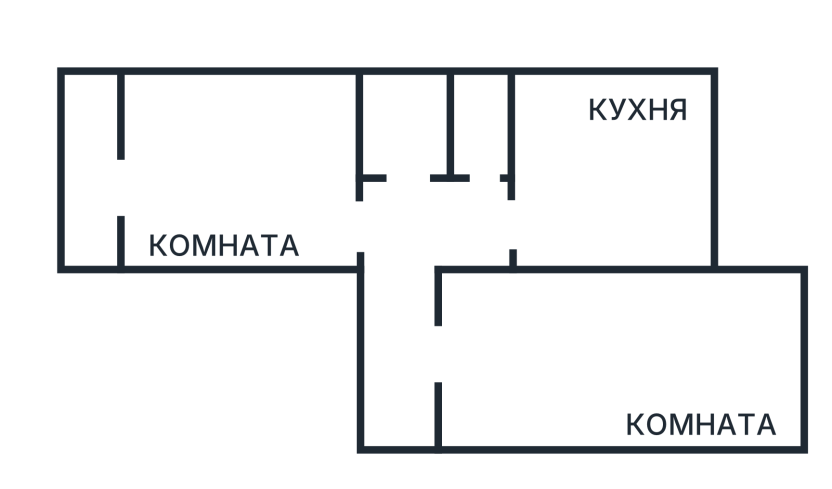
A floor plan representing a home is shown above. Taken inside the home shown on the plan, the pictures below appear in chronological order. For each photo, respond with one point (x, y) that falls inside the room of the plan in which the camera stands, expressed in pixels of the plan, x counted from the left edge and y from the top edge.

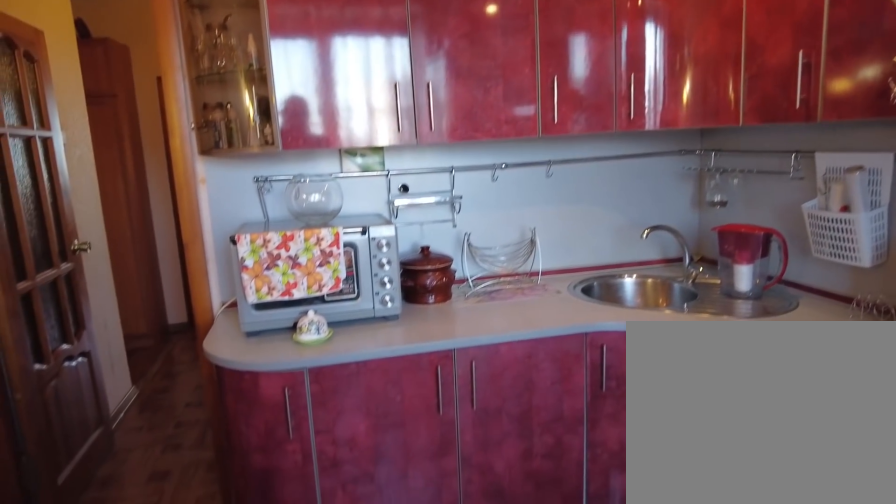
(561, 228)
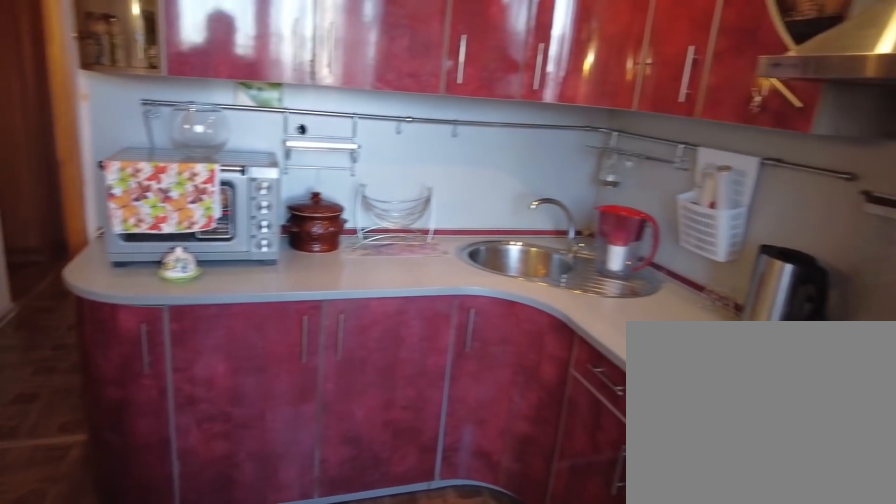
(560, 228)
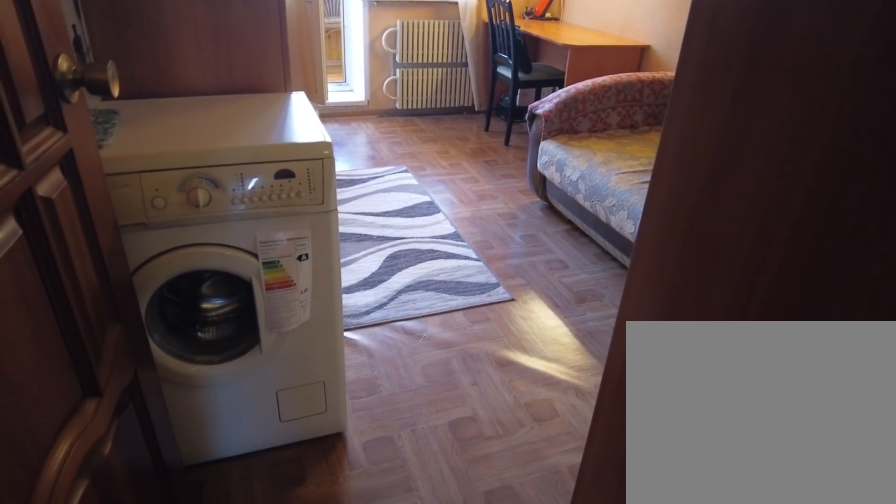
(384, 219)
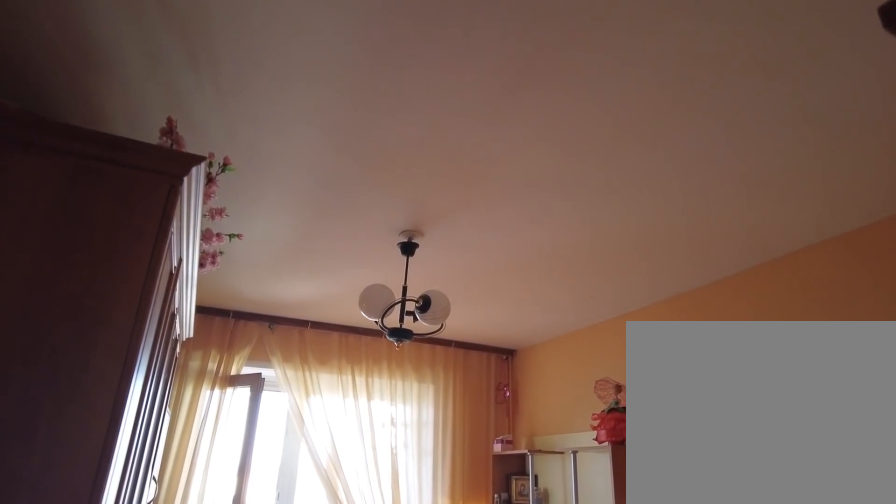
(265, 199)
